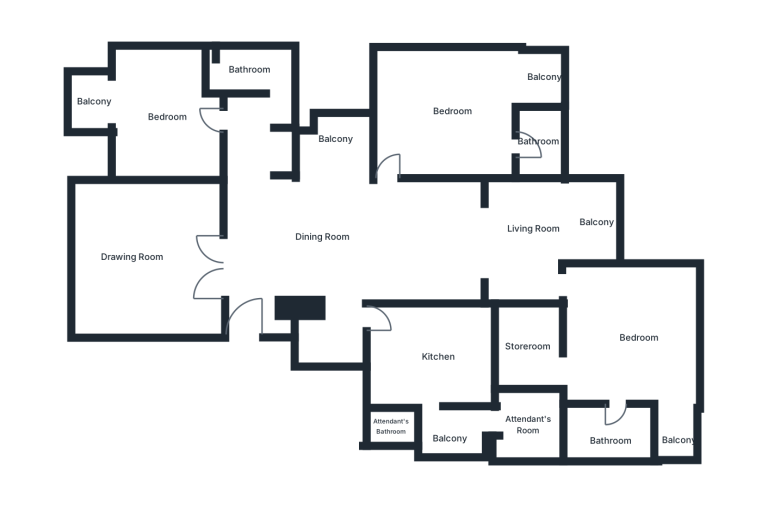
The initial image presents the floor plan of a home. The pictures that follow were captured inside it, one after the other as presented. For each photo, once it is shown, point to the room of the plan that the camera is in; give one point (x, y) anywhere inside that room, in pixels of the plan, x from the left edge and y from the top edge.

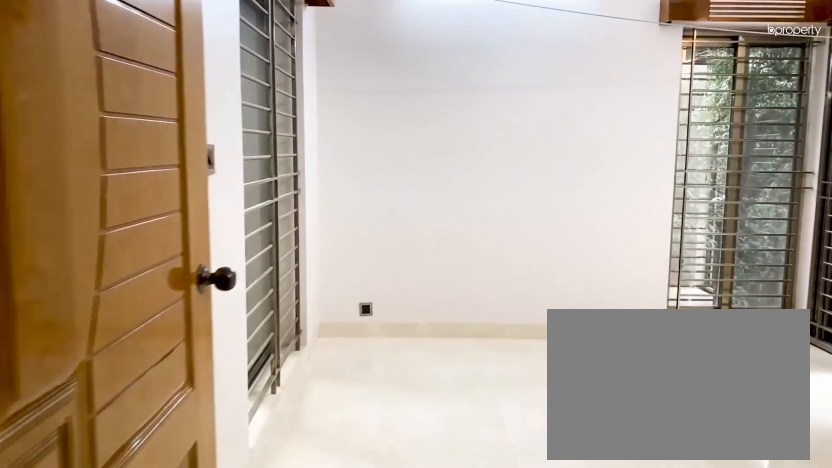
(400, 170)
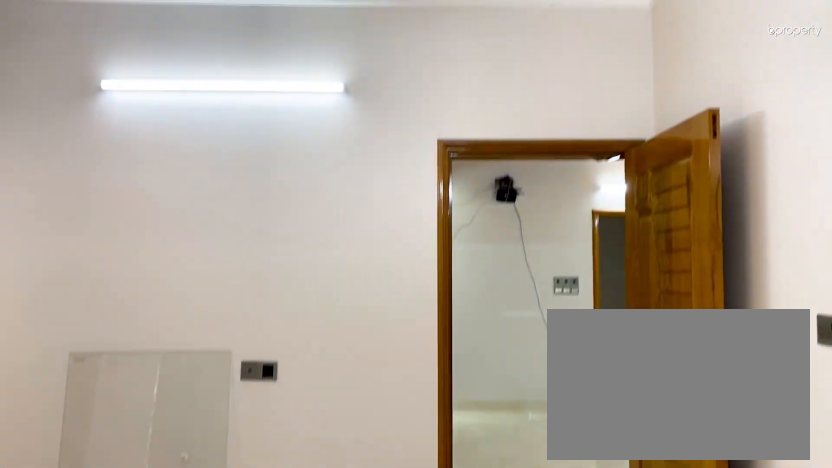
(454, 115)
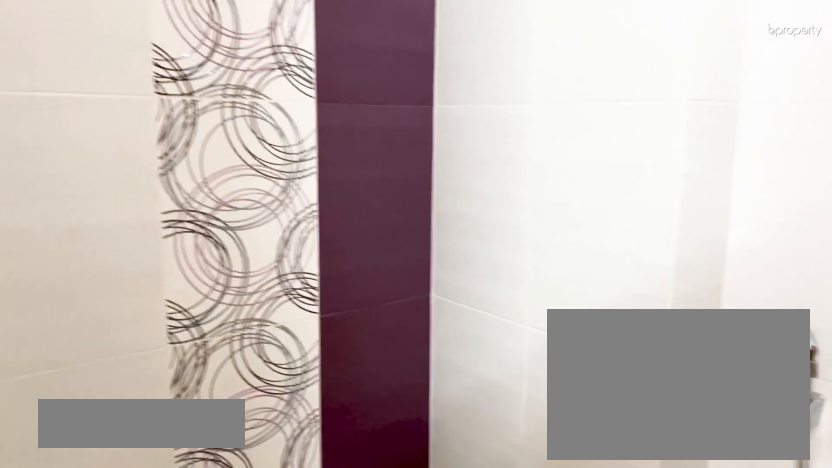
(537, 147)
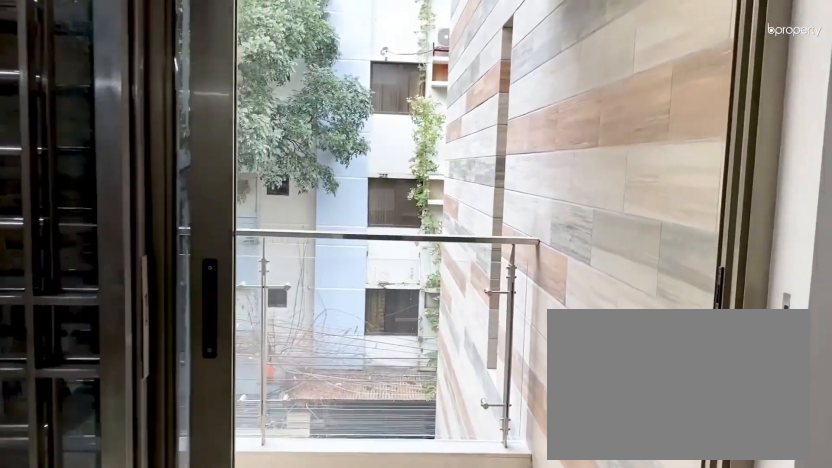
(564, 235)
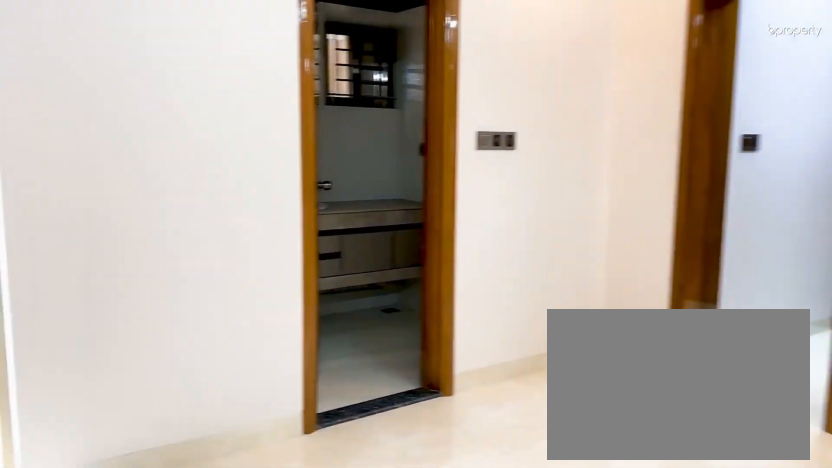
(632, 348)
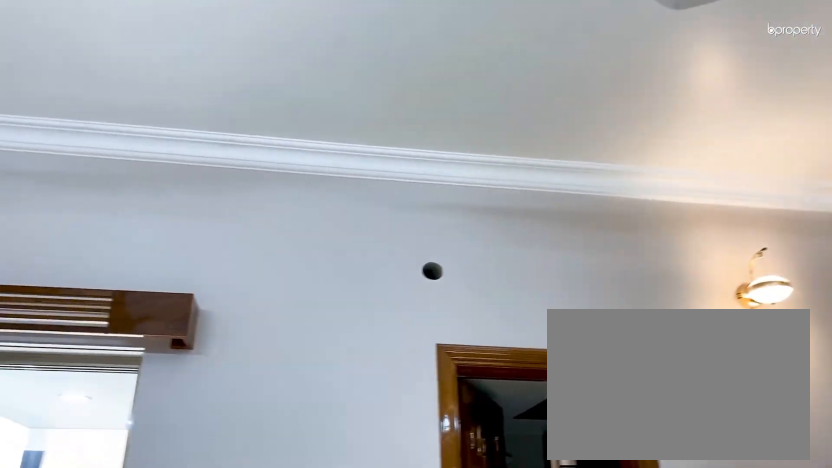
(632, 348)
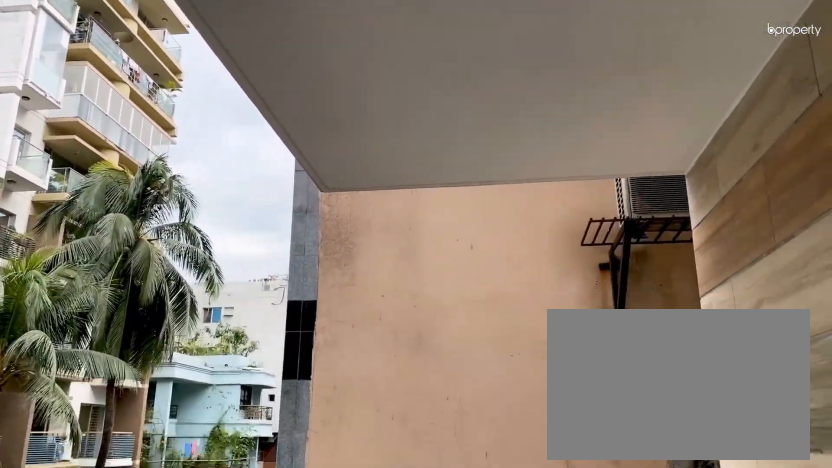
(669, 435)
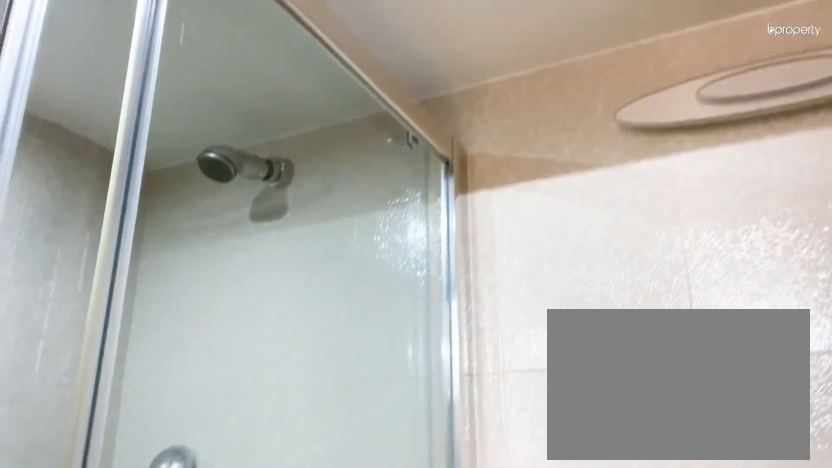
(597, 439)
